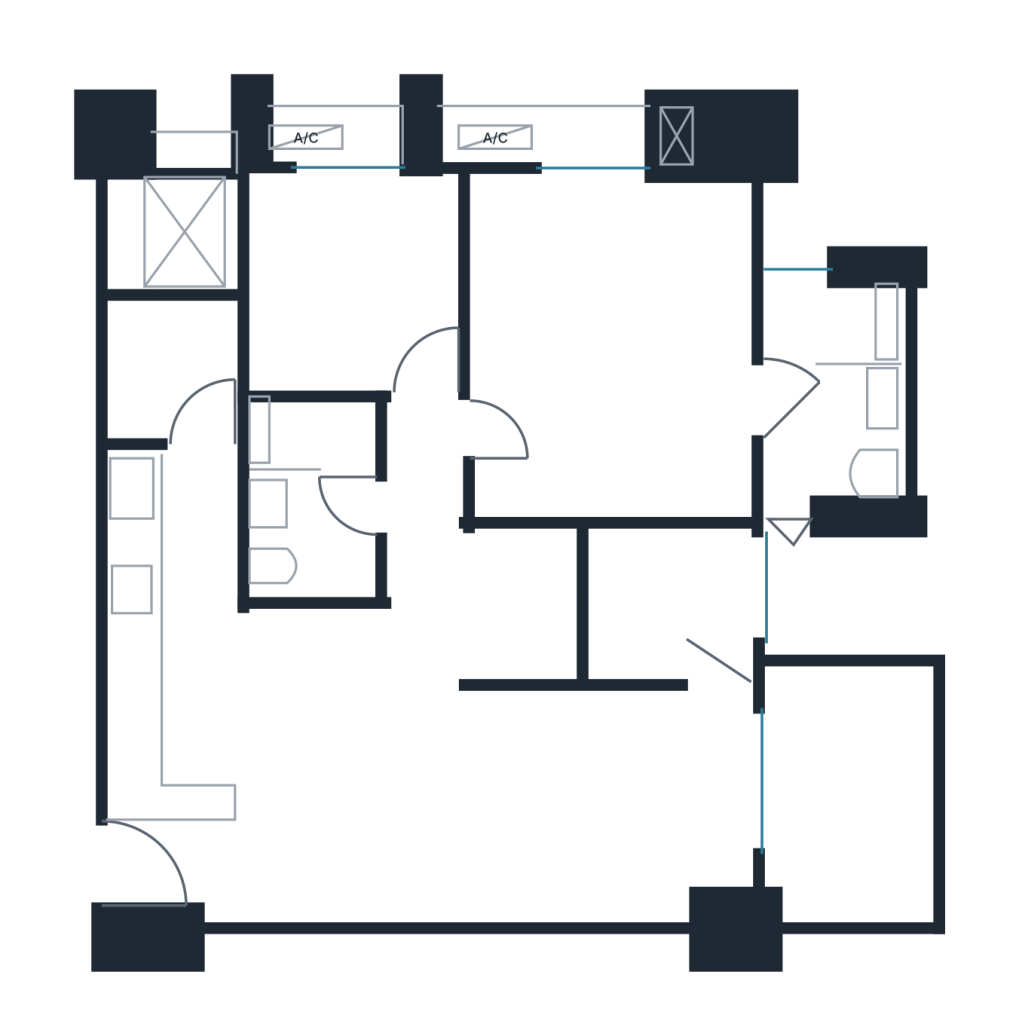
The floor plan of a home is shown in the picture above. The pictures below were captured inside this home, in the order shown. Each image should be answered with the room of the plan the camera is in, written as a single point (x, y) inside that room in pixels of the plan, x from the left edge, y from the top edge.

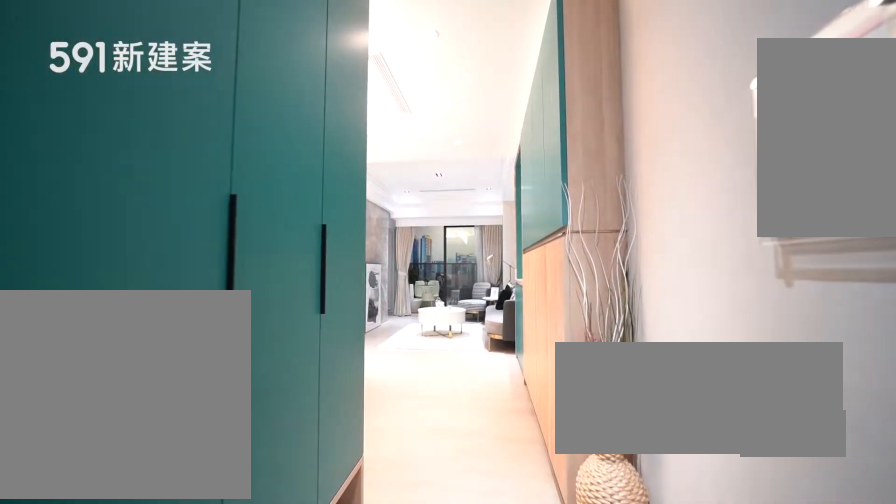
(174, 867)
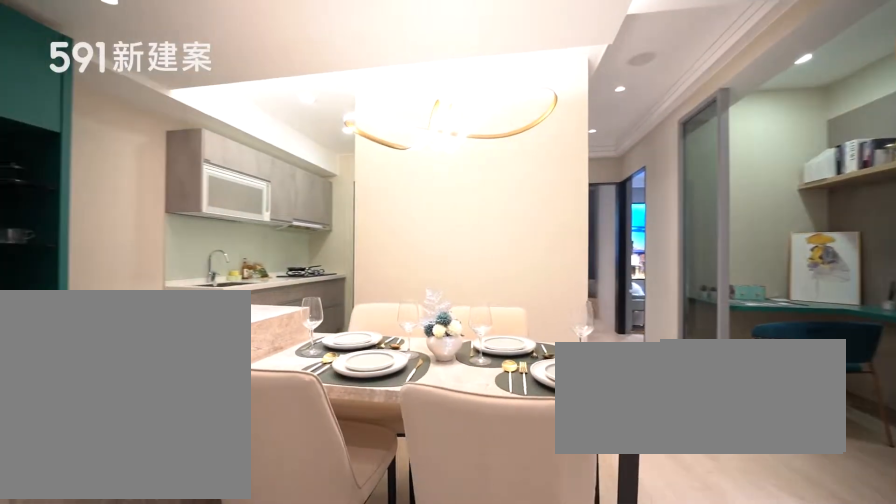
(312, 713)
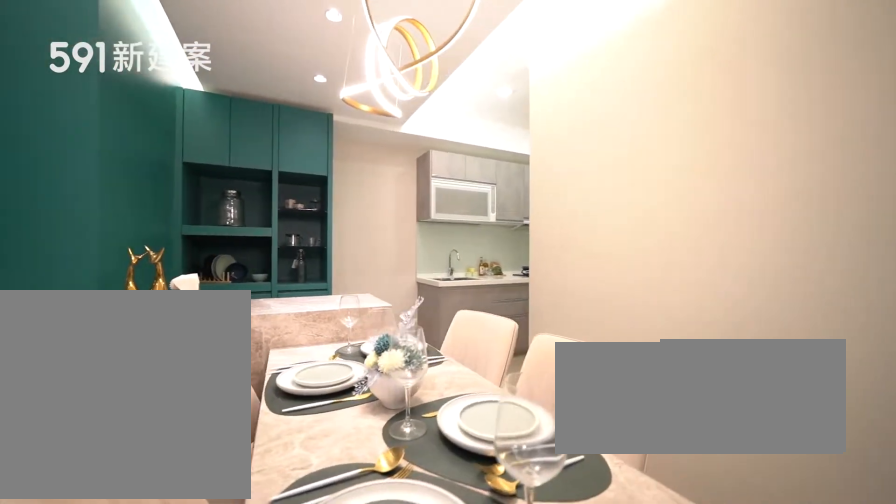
(312, 713)
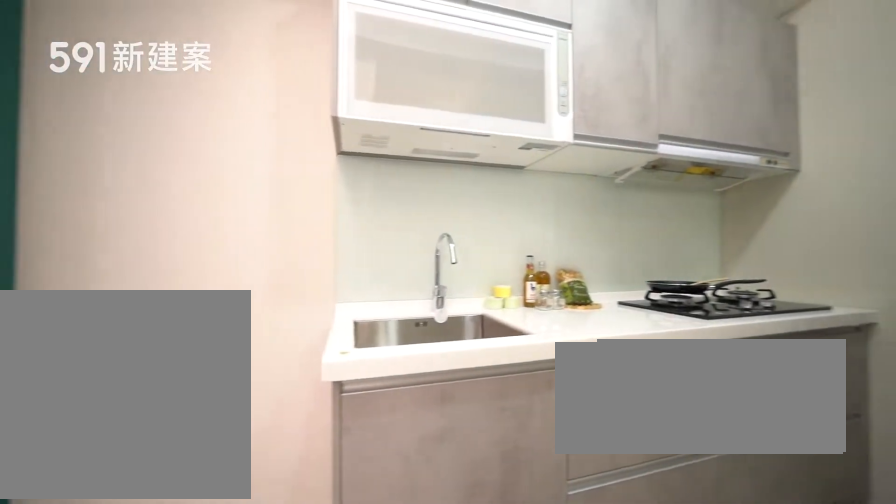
(170, 618)
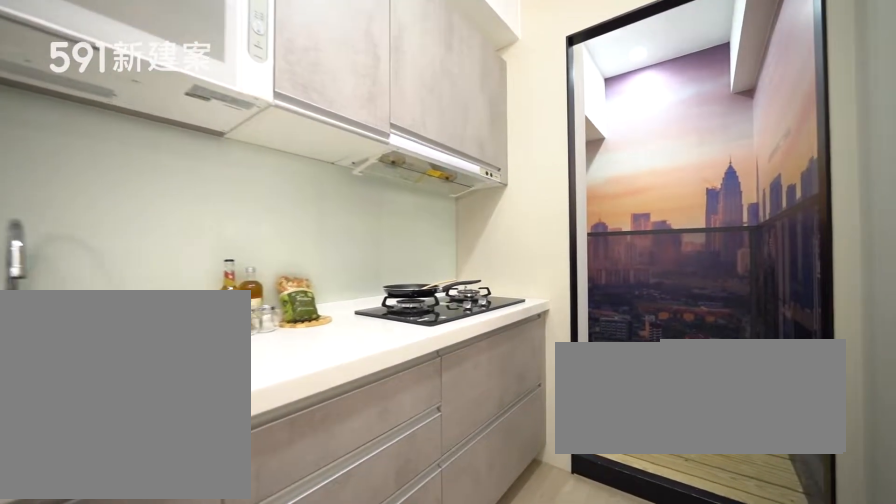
(170, 618)
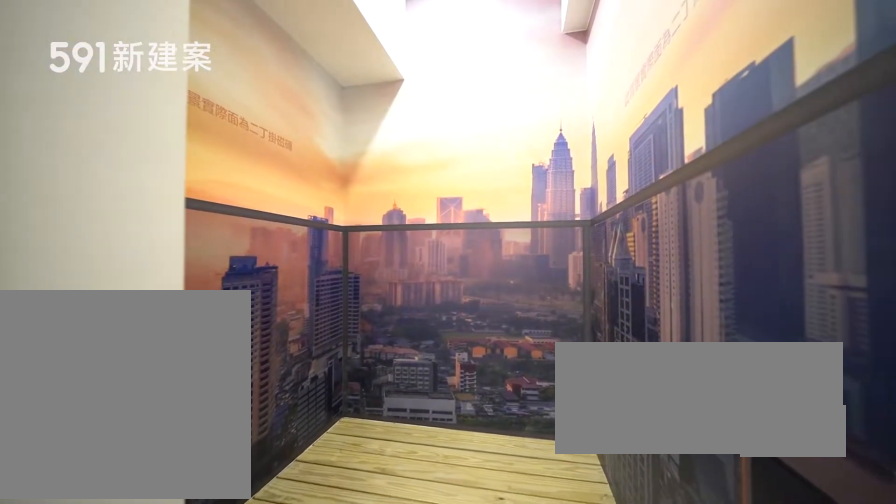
(168, 372)
